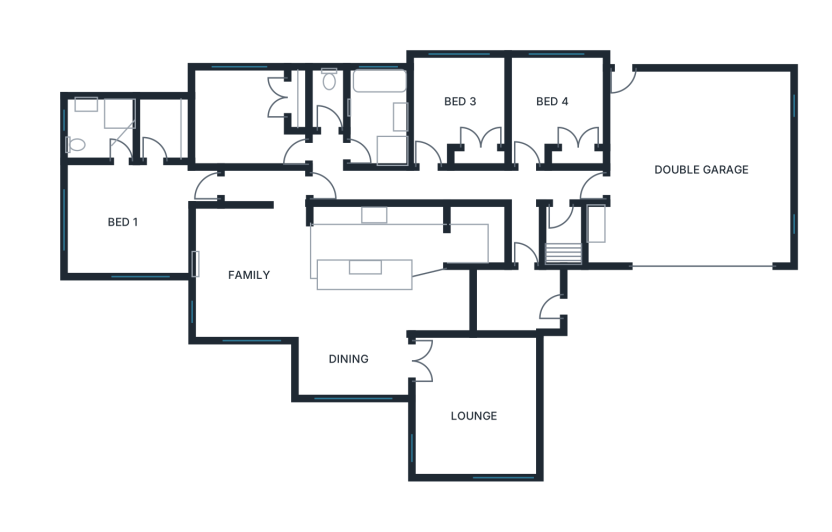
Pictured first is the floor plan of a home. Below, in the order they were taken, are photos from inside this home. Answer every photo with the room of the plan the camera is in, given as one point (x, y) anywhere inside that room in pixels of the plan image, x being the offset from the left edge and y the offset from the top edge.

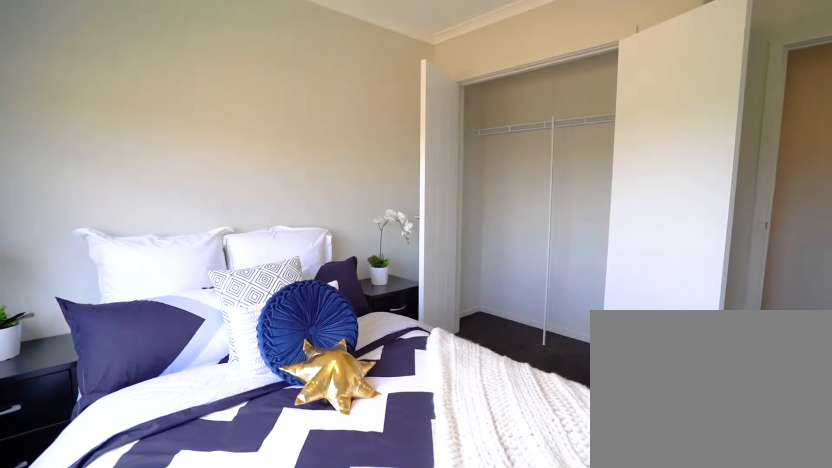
(458, 113)
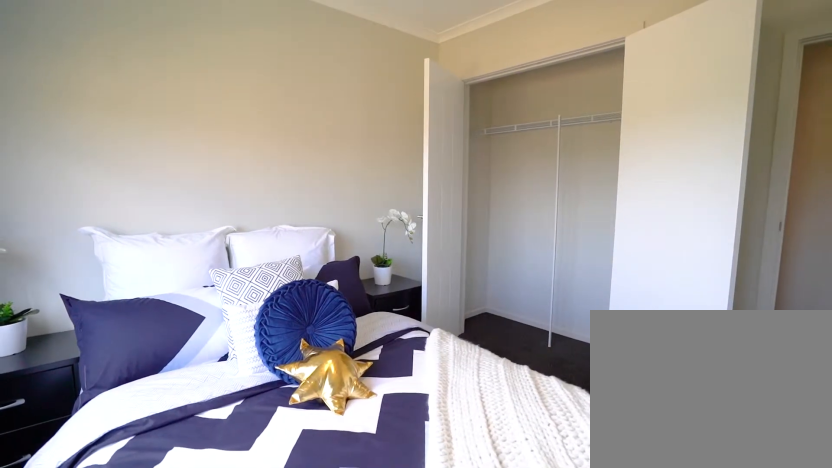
(458, 113)
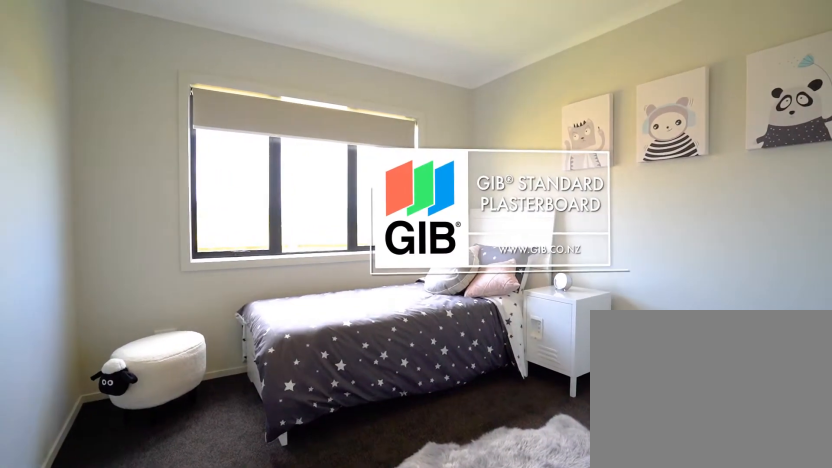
(559, 111)
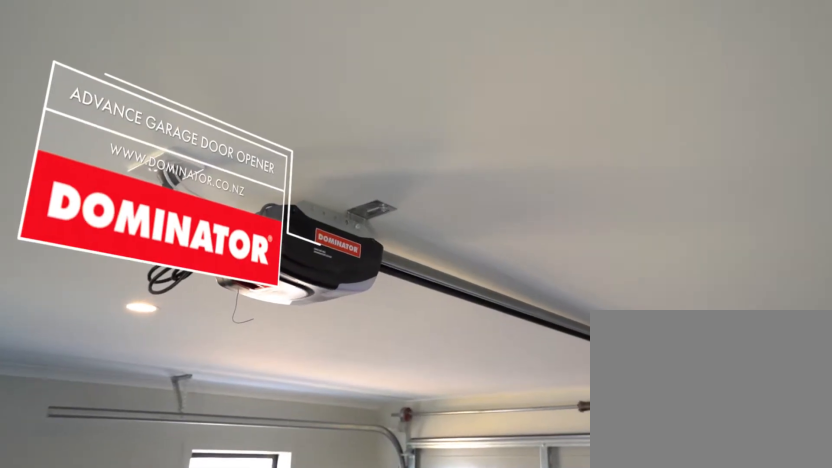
(696, 166)
